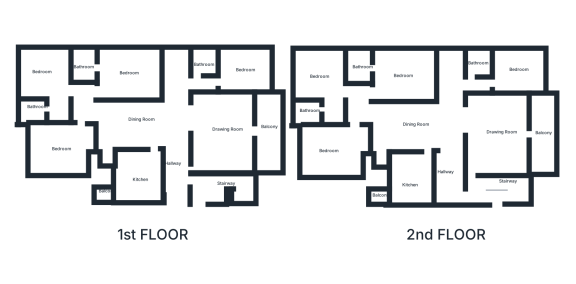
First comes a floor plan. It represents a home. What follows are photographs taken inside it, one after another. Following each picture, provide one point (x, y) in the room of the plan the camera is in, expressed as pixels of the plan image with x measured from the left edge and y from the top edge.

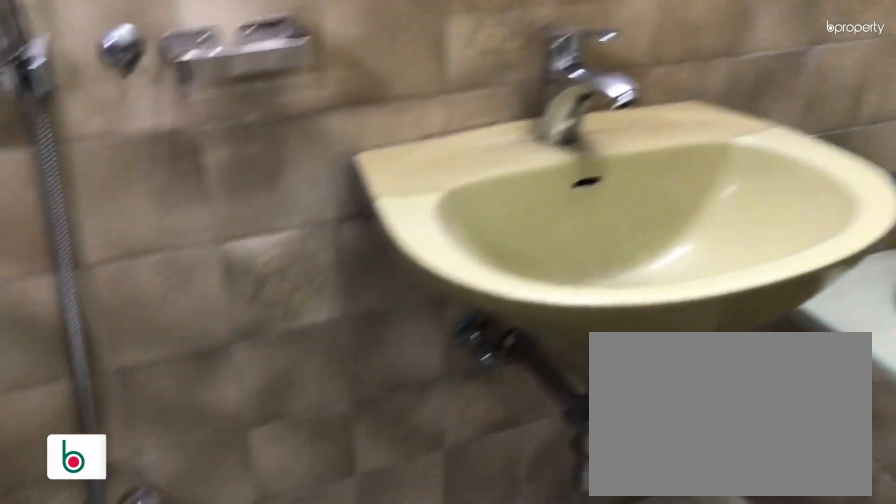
(33, 111)
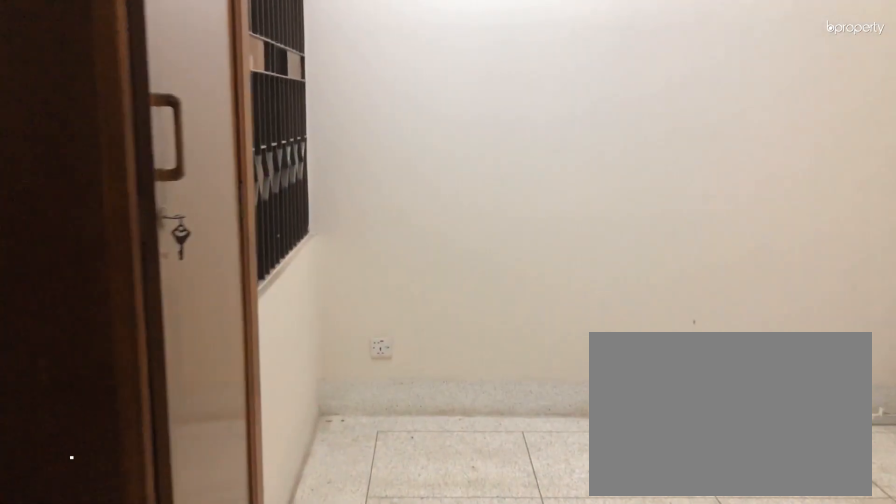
(61, 148)
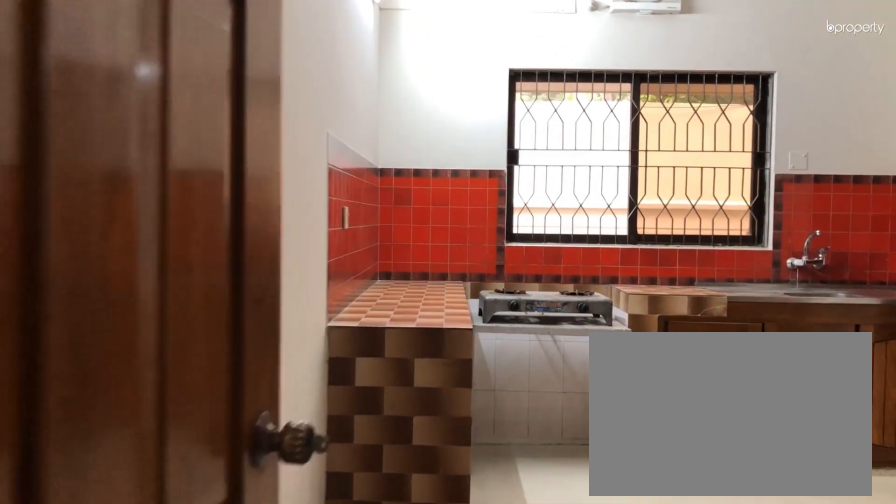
(138, 177)
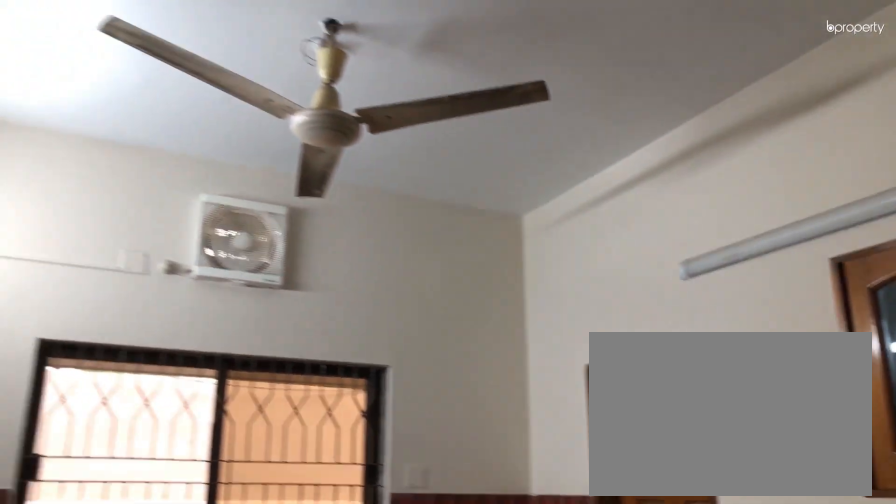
(138, 174)
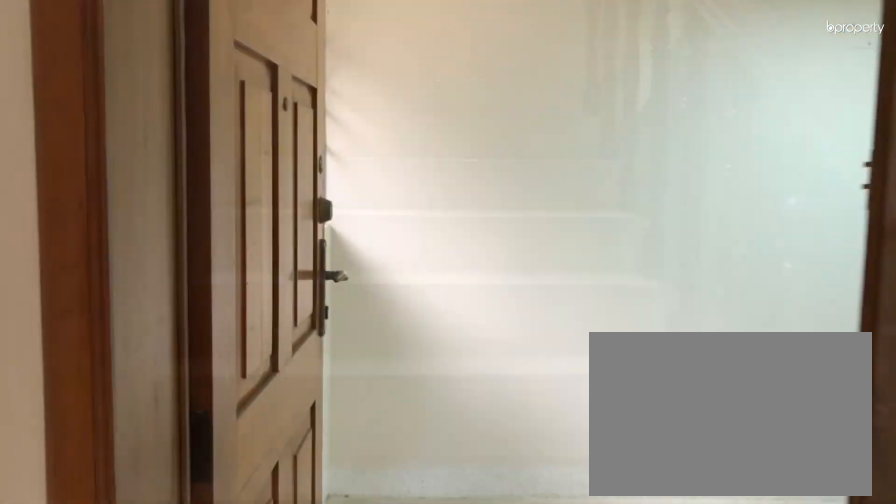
(487, 195)
